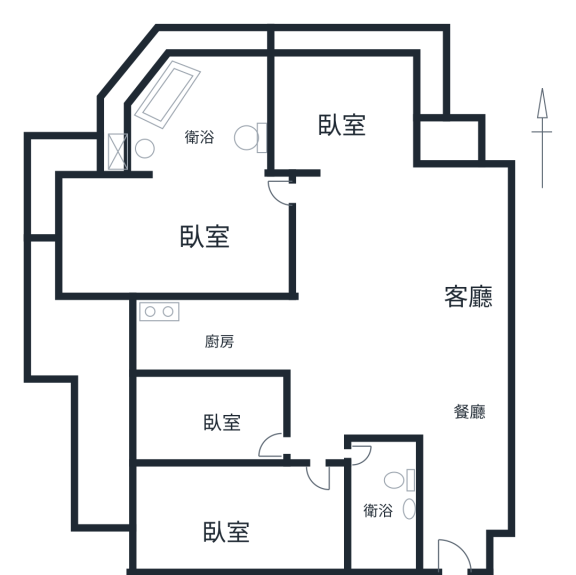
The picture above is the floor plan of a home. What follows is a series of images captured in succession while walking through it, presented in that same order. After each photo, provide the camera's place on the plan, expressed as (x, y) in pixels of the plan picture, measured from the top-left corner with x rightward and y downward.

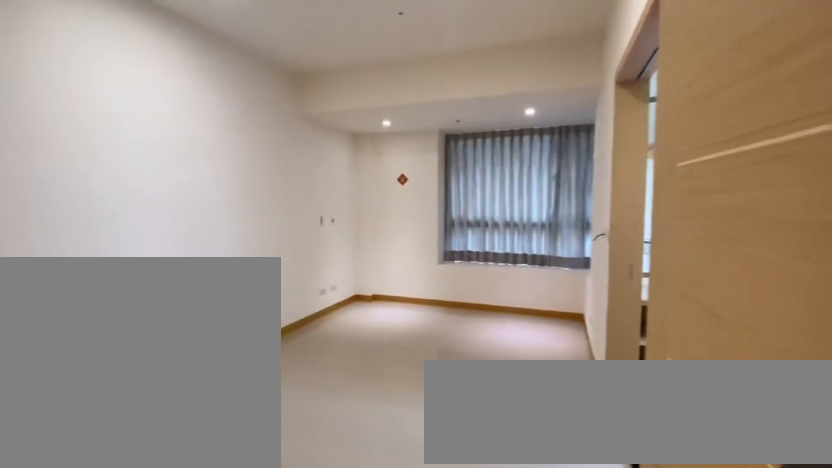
(211, 203)
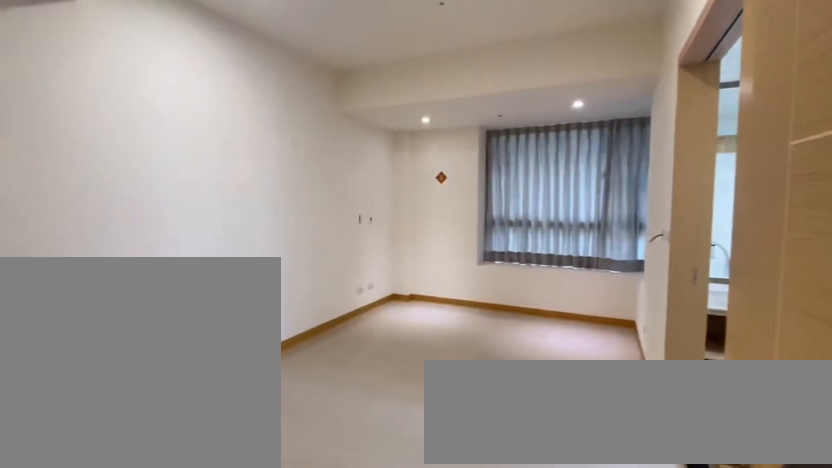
(210, 224)
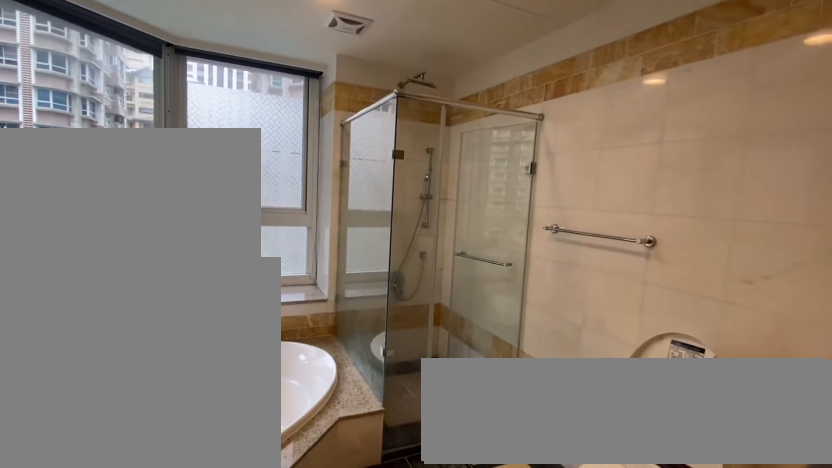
(198, 107)
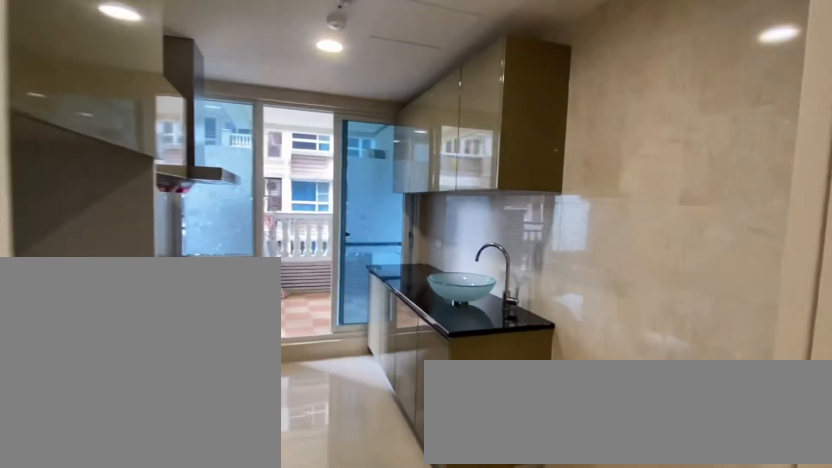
(226, 296)
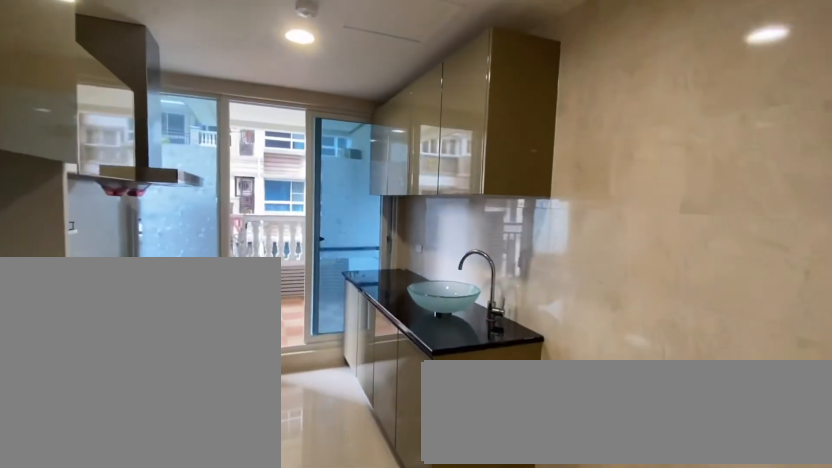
(228, 300)
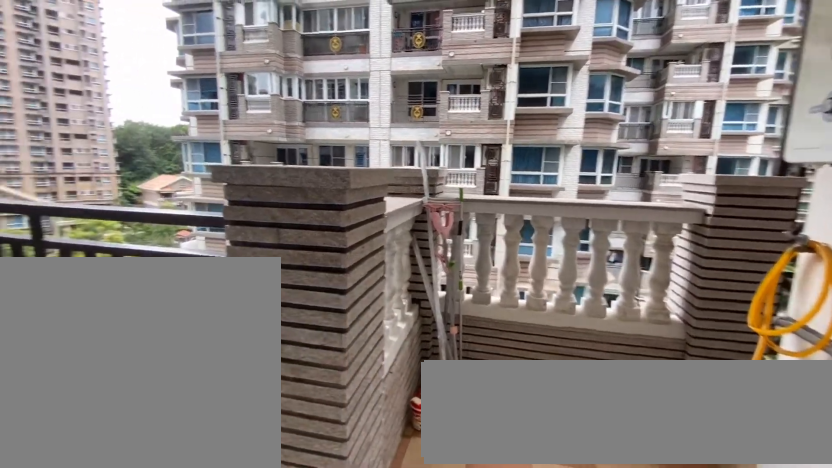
(92, 376)
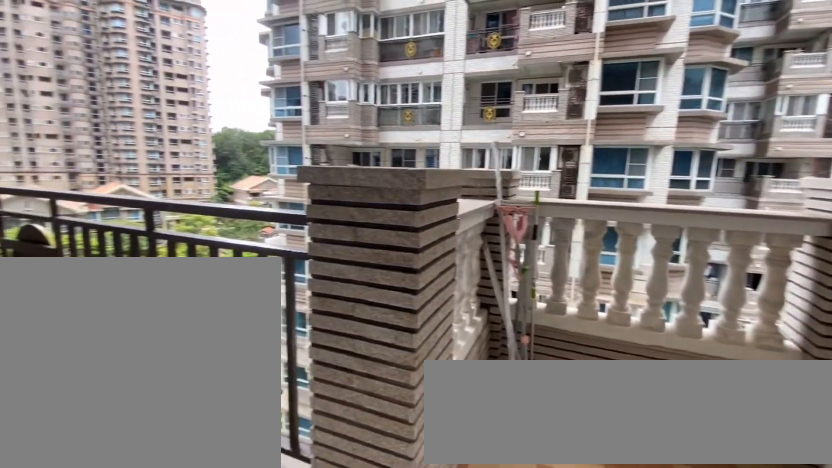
(92, 366)
